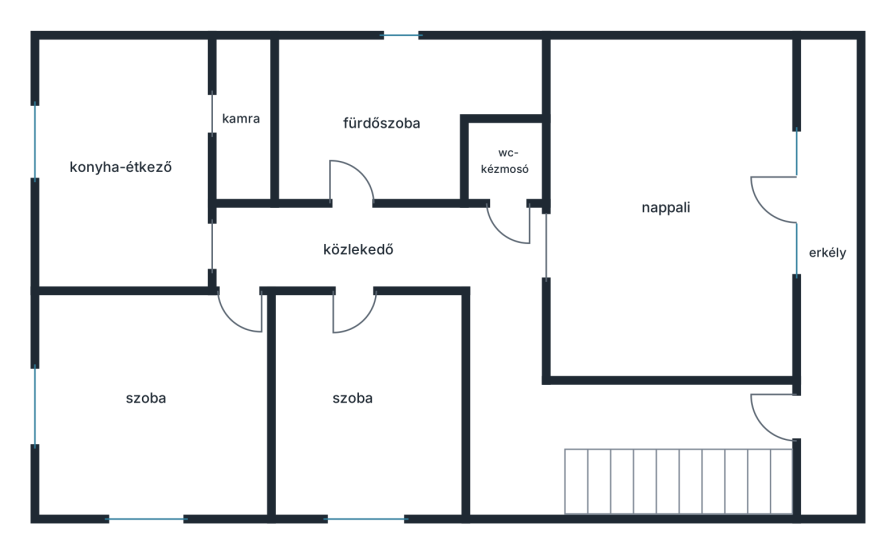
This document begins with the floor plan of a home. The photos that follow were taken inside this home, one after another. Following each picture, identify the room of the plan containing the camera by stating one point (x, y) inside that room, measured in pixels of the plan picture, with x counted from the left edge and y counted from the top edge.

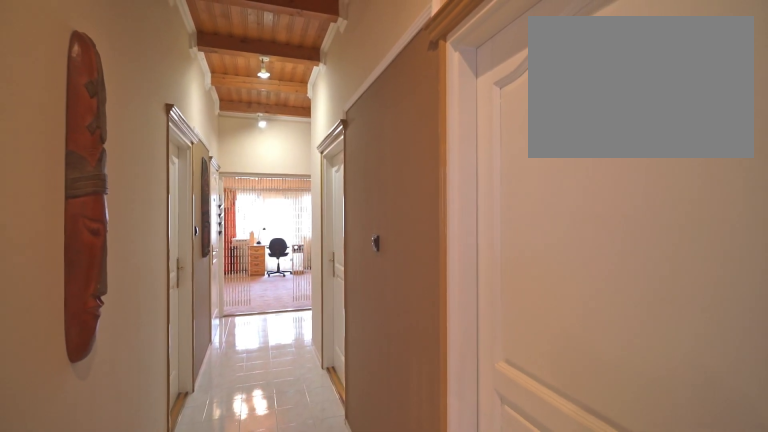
(360, 248)
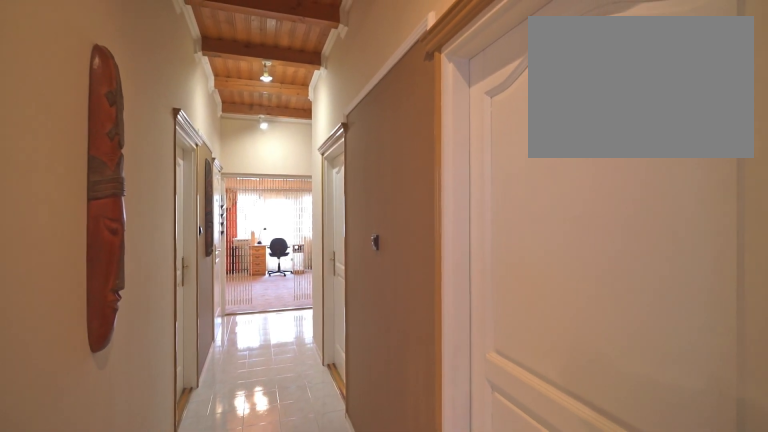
(360, 247)
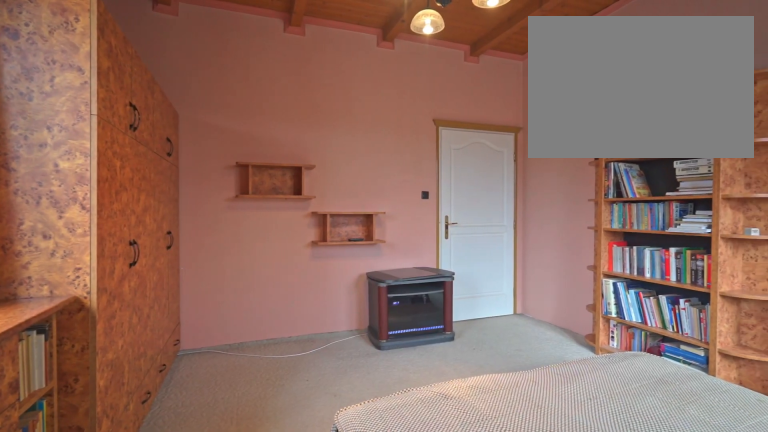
(160, 434)
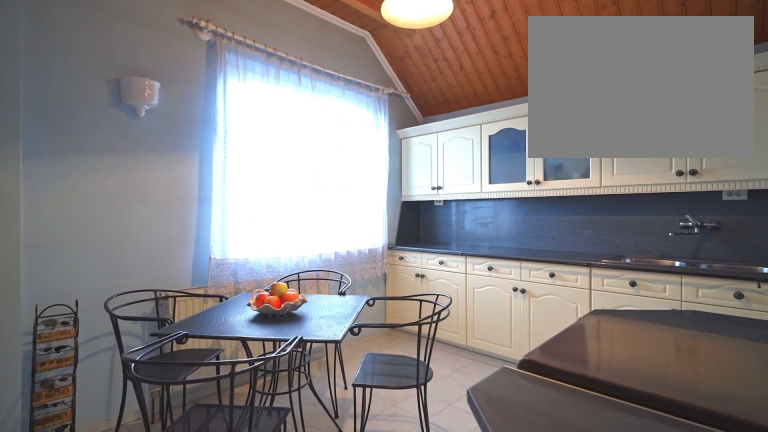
(125, 161)
